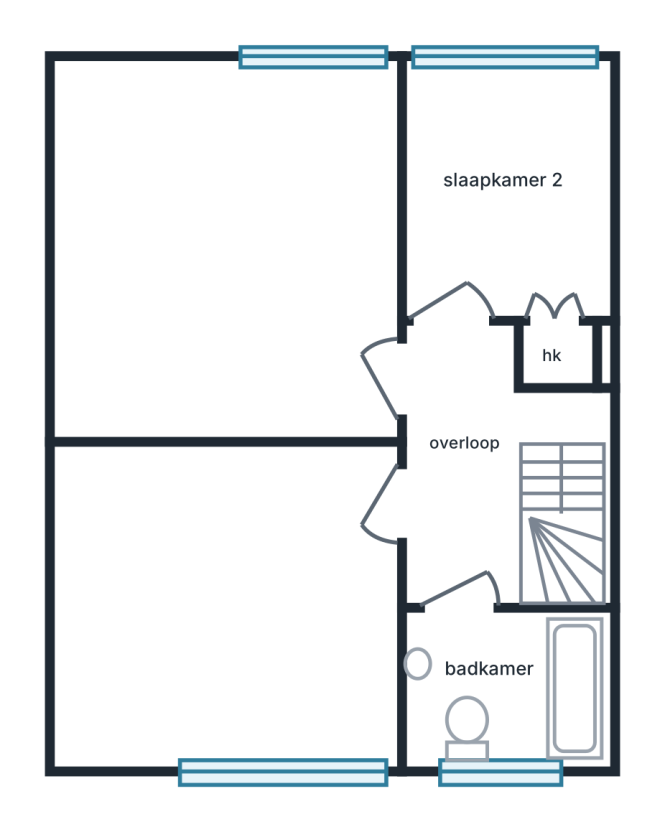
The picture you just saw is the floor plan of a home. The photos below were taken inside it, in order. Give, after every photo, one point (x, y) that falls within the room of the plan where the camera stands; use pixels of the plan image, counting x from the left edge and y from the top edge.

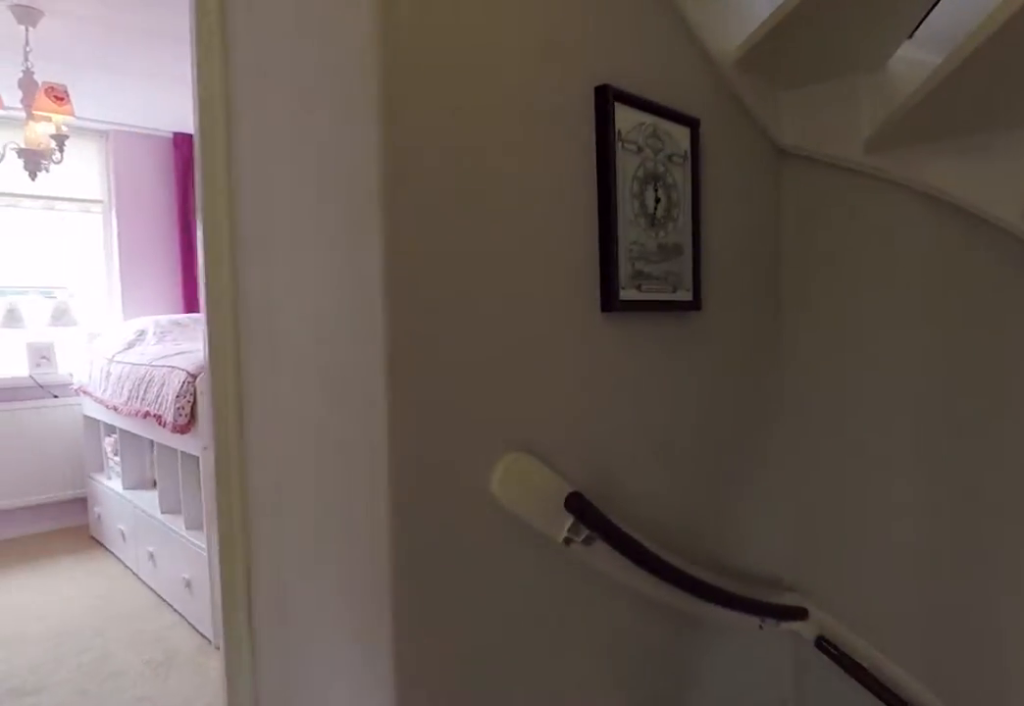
(472, 465)
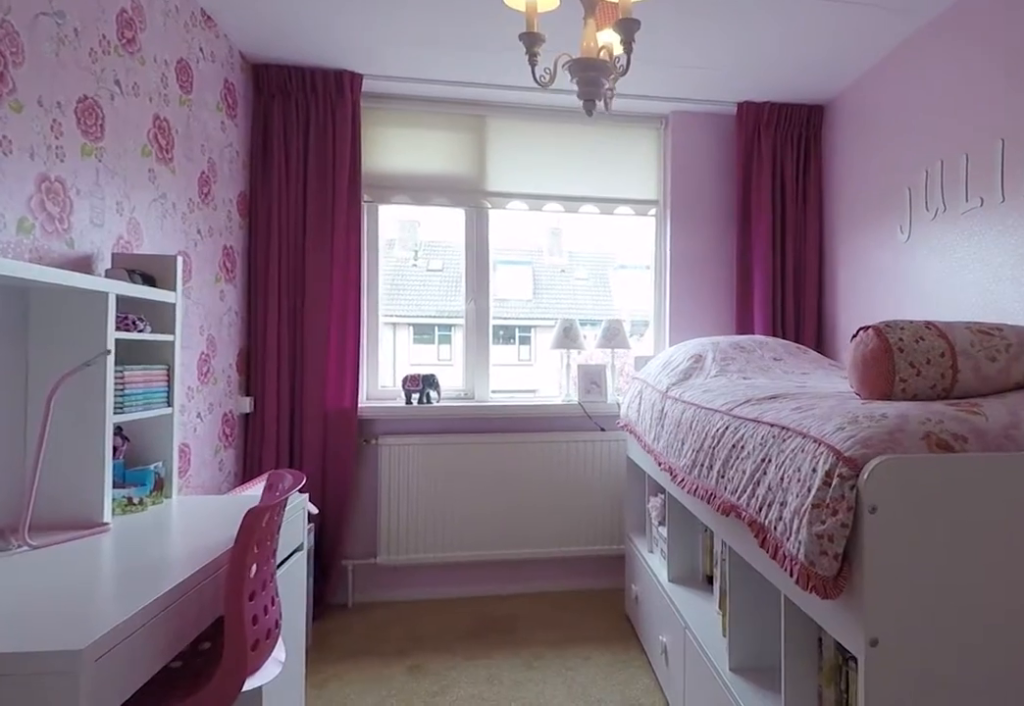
(507, 191)
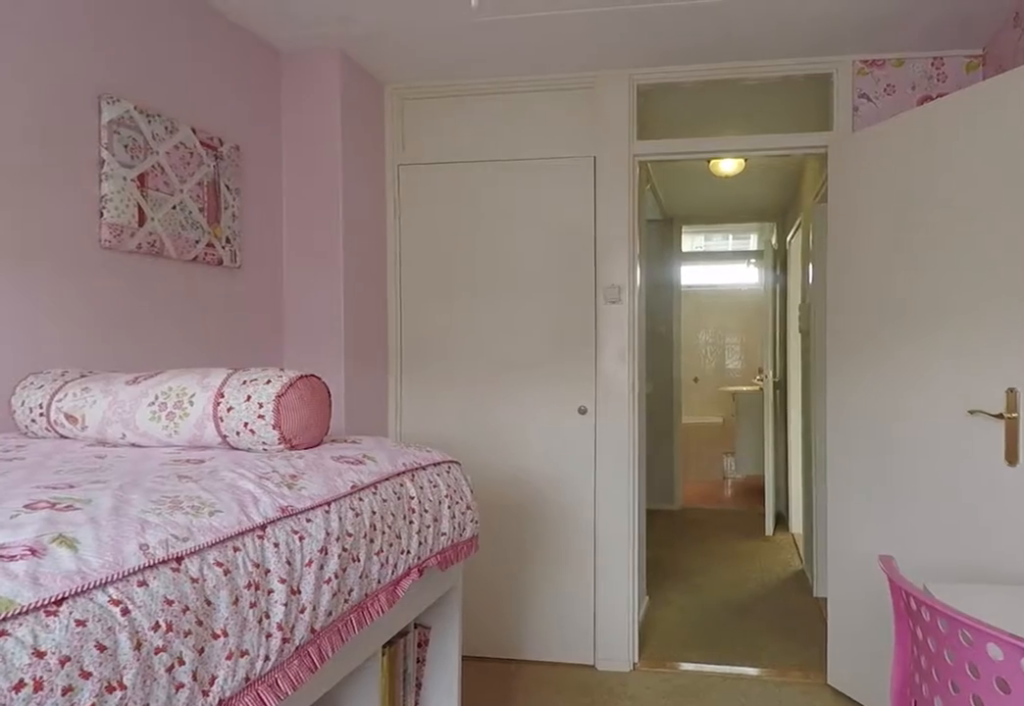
(507, 191)
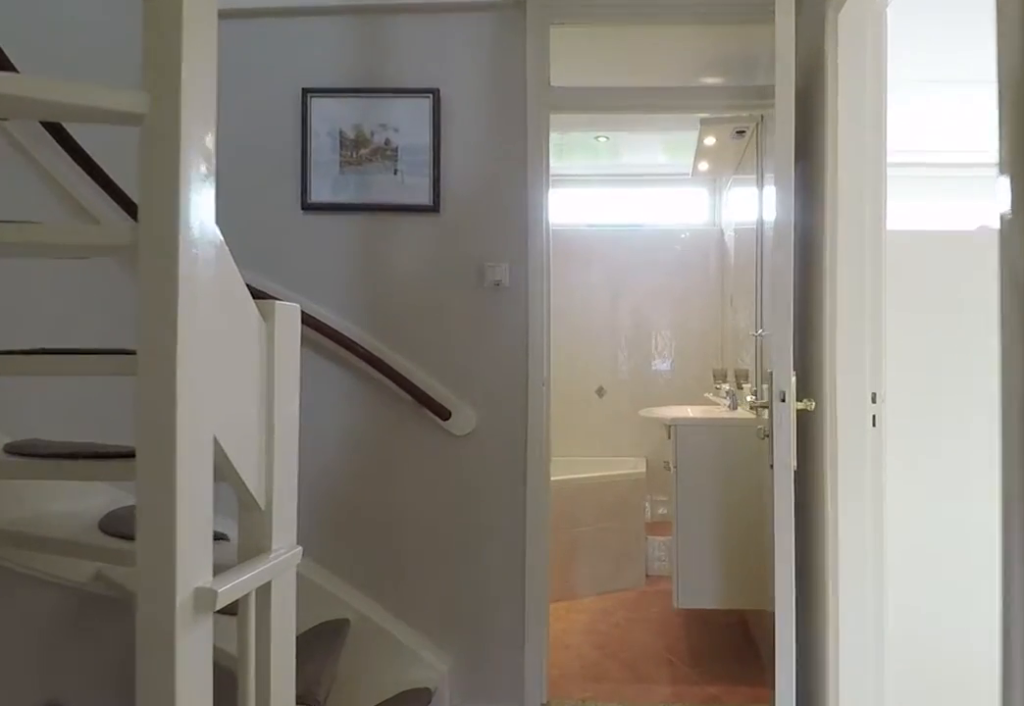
(473, 465)
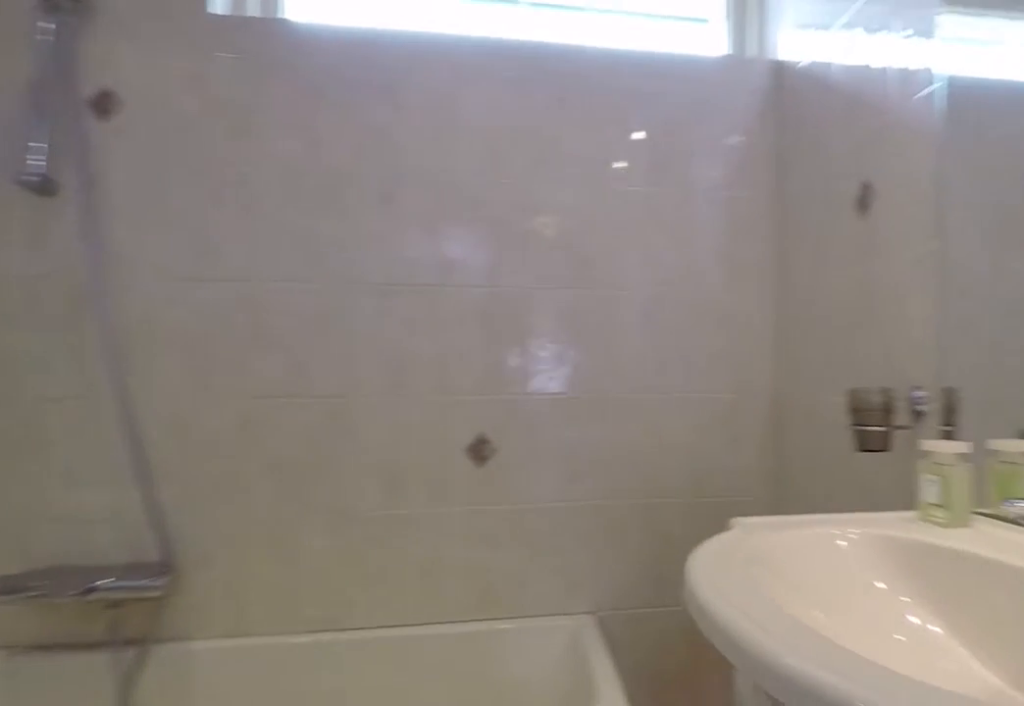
(503, 688)
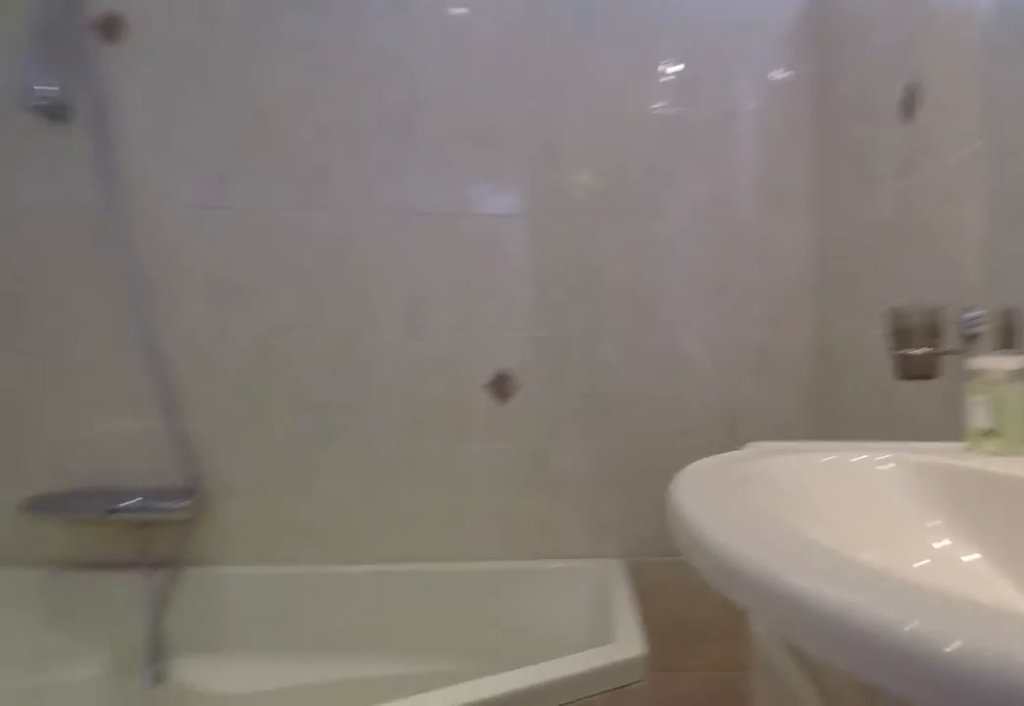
(503, 688)
